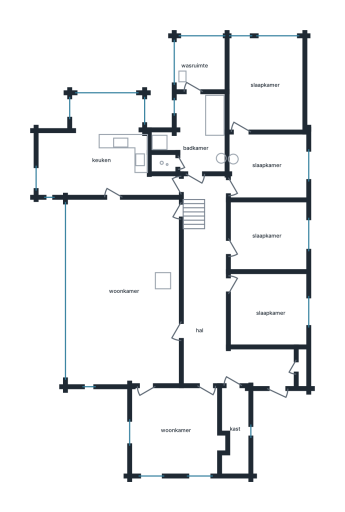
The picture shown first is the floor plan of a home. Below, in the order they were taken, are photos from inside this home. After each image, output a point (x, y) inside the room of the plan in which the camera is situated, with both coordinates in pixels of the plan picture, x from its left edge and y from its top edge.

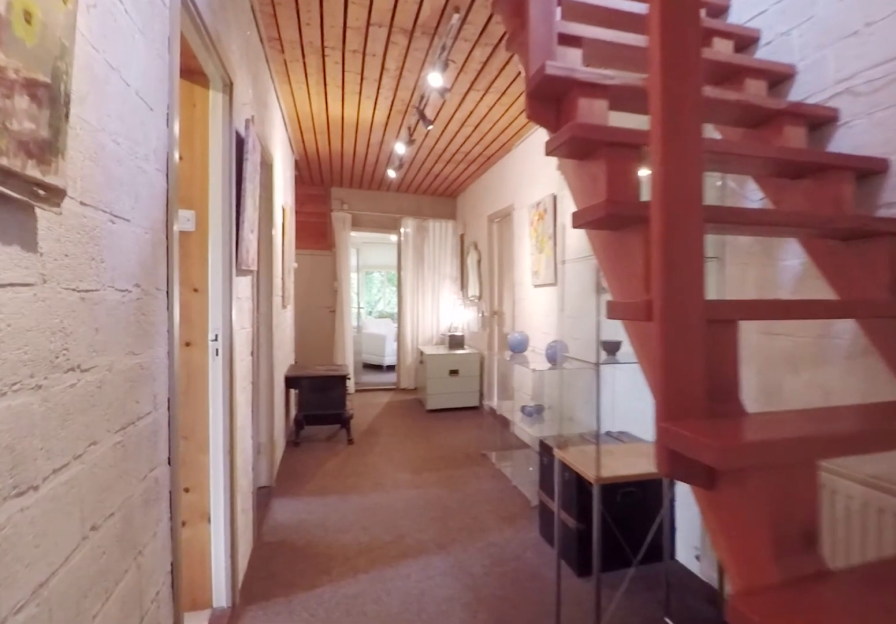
(218, 303)
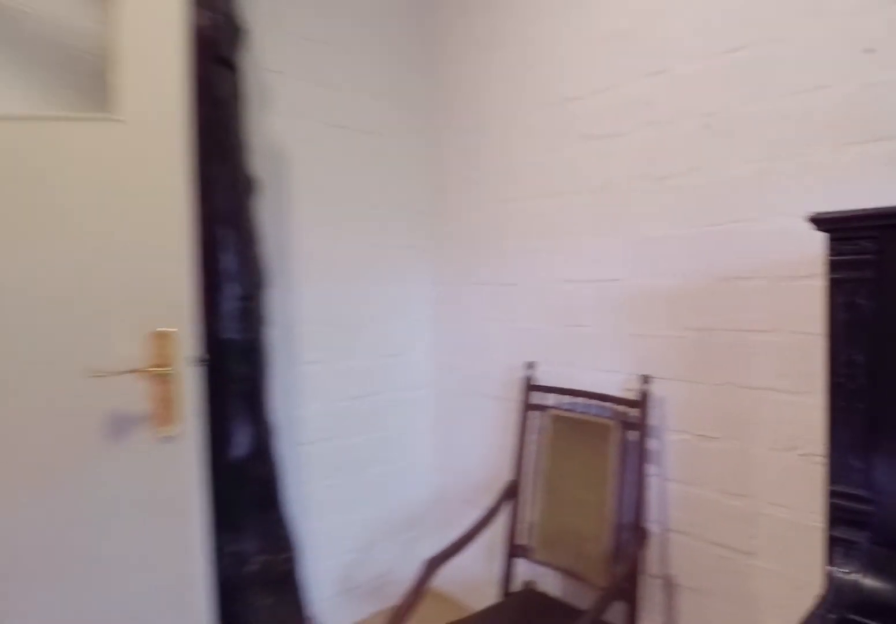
(267, 235)
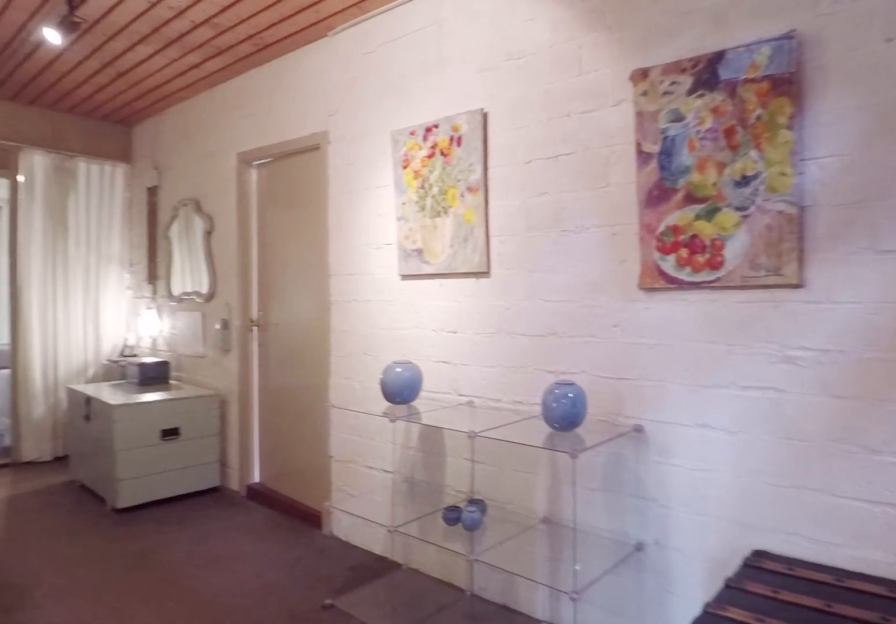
(218, 302)
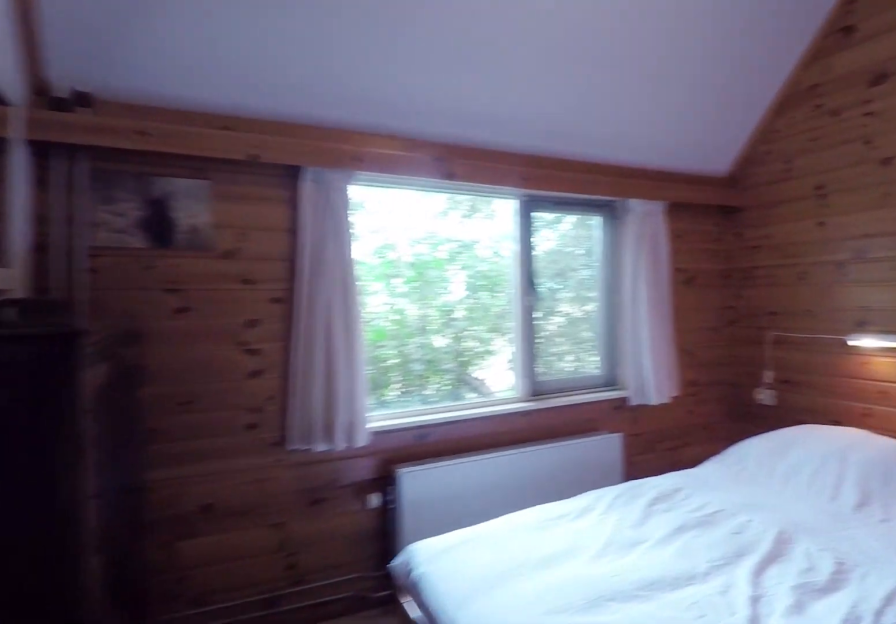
(267, 309)
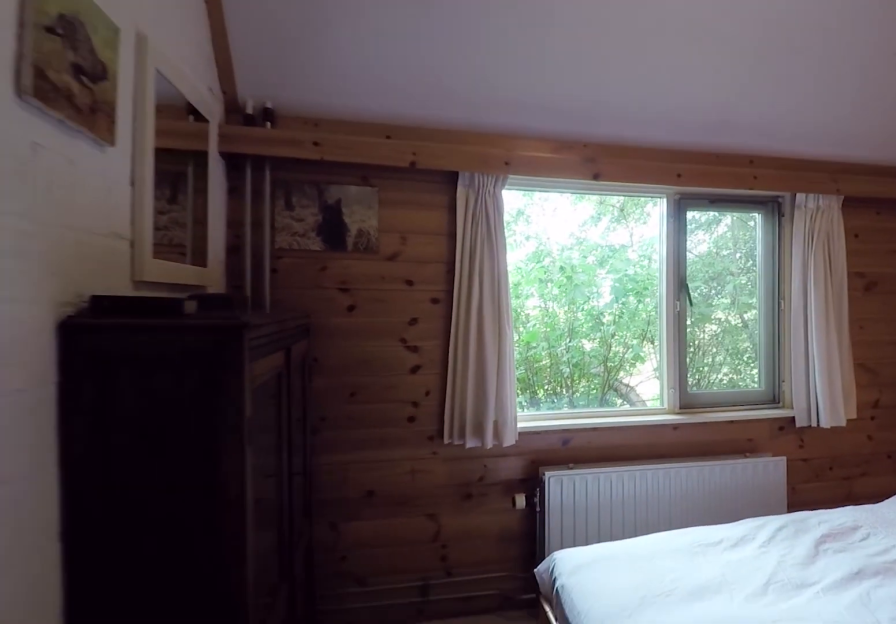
(267, 309)
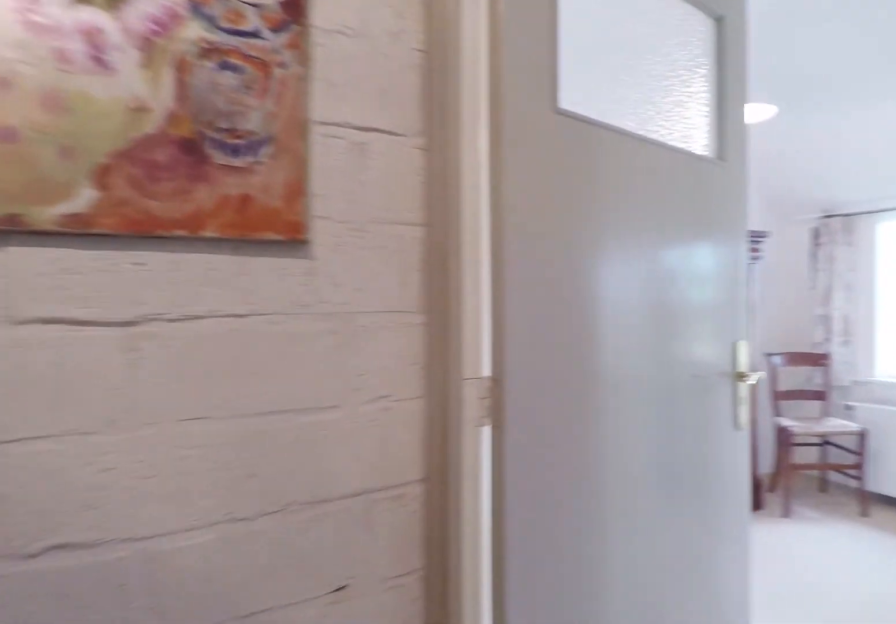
(218, 302)
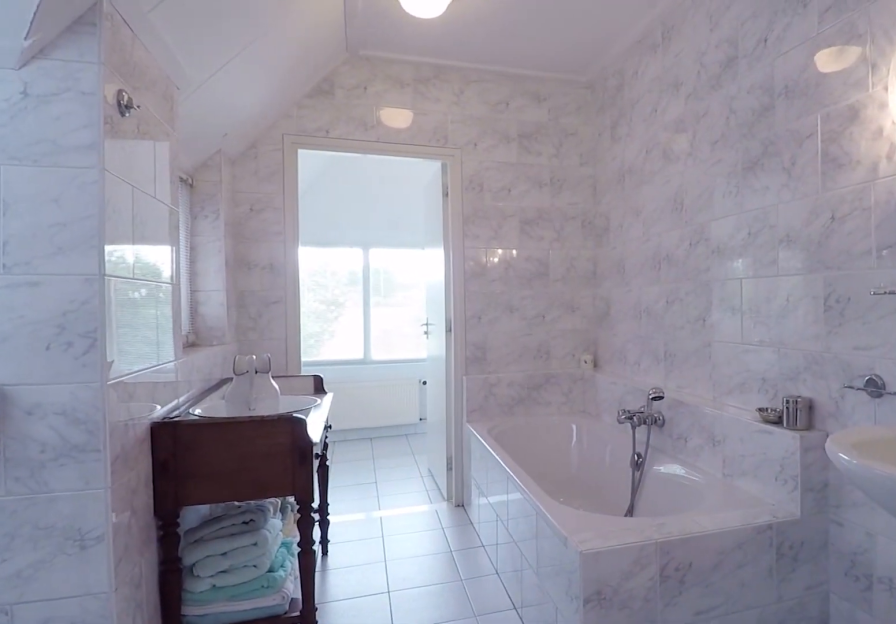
(197, 133)
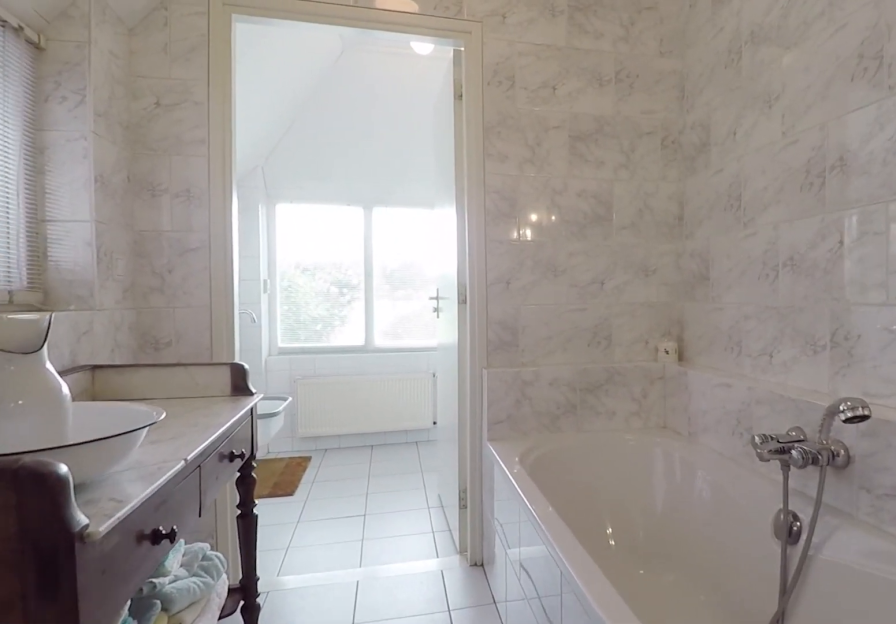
(197, 133)
